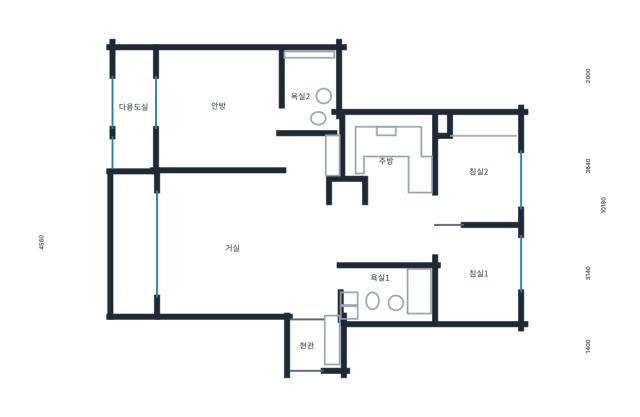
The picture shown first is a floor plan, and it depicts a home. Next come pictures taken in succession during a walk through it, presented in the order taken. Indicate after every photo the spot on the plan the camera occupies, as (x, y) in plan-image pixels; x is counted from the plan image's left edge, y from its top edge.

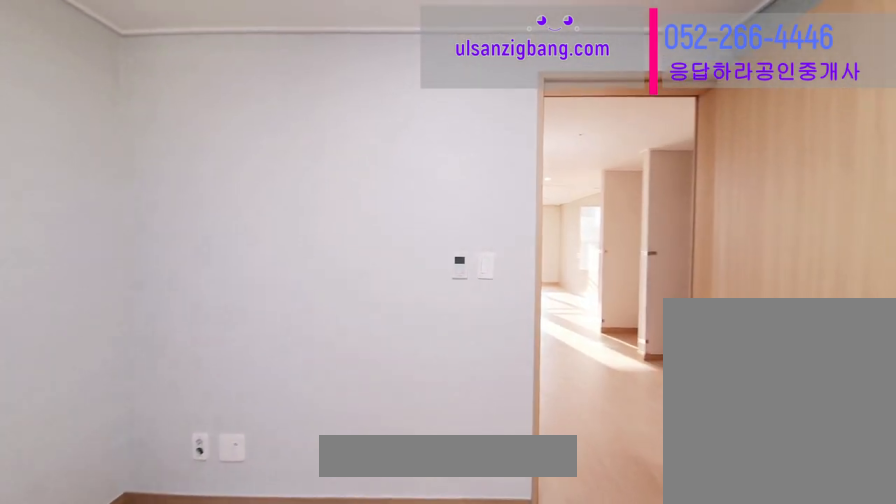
(483, 272)
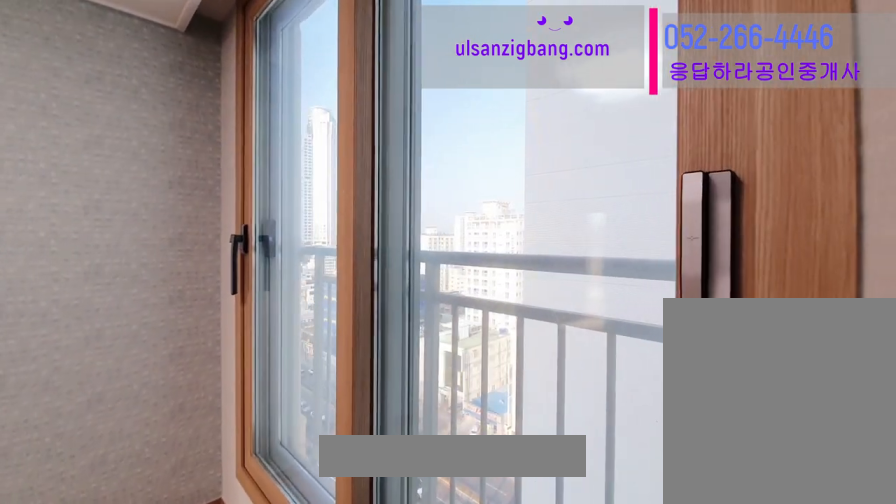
(483, 271)
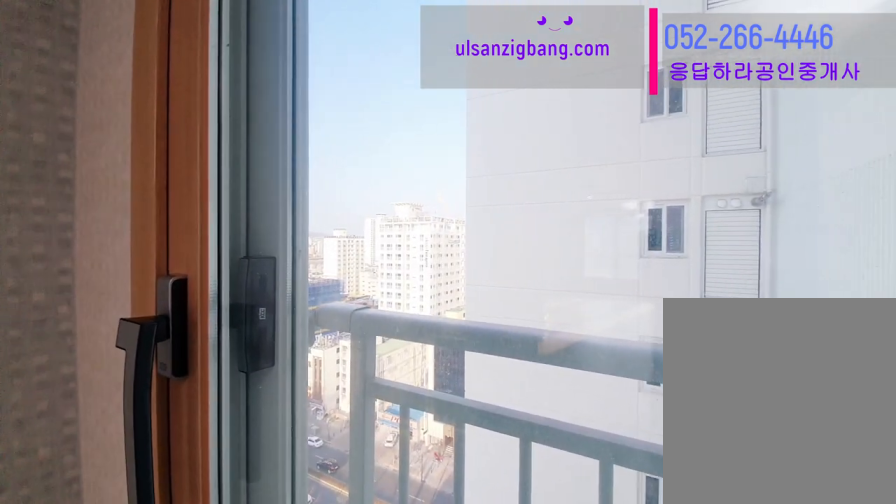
(483, 271)
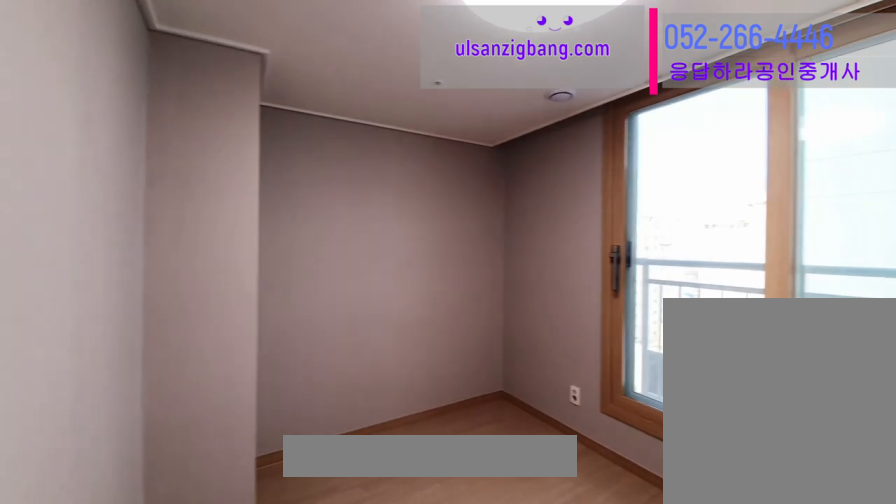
(489, 177)
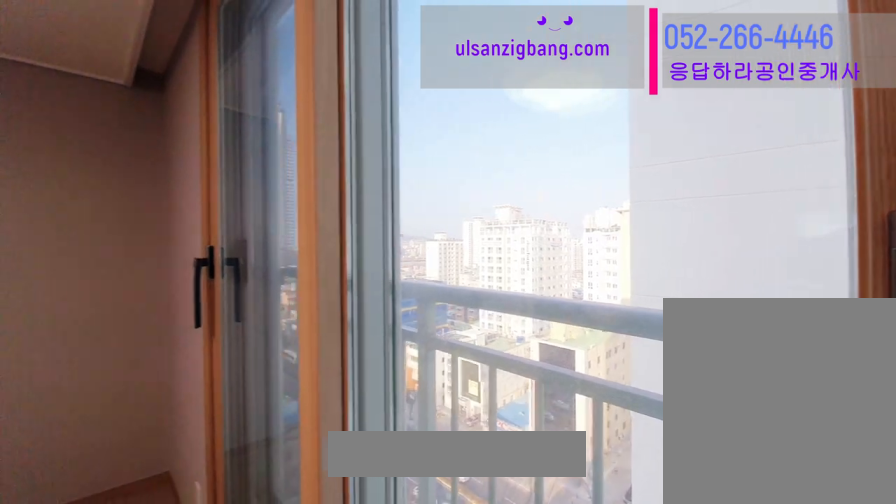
(490, 179)
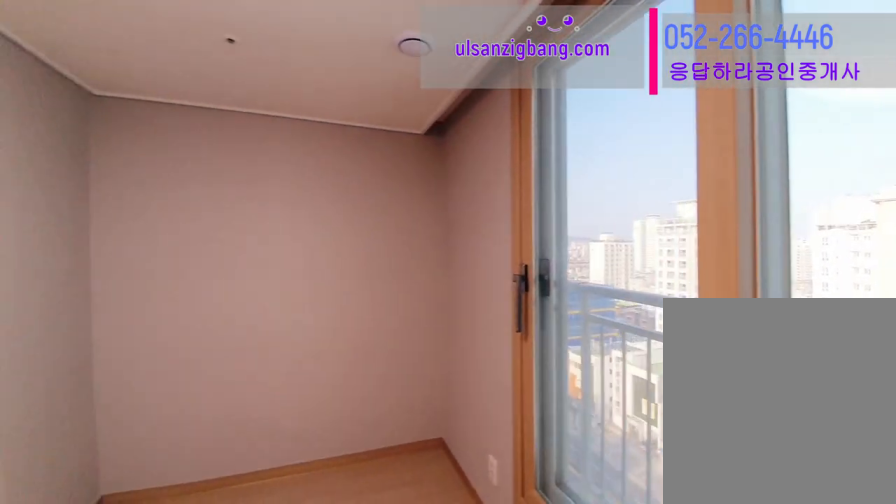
(490, 179)
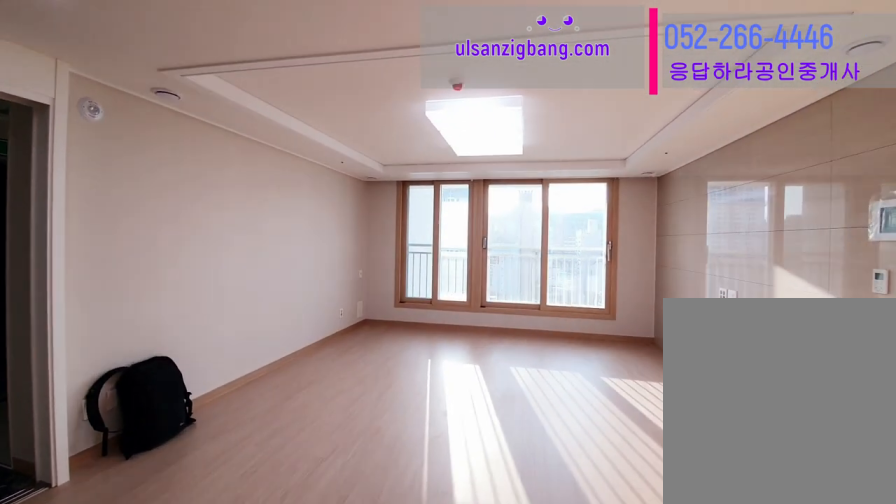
(340, 221)
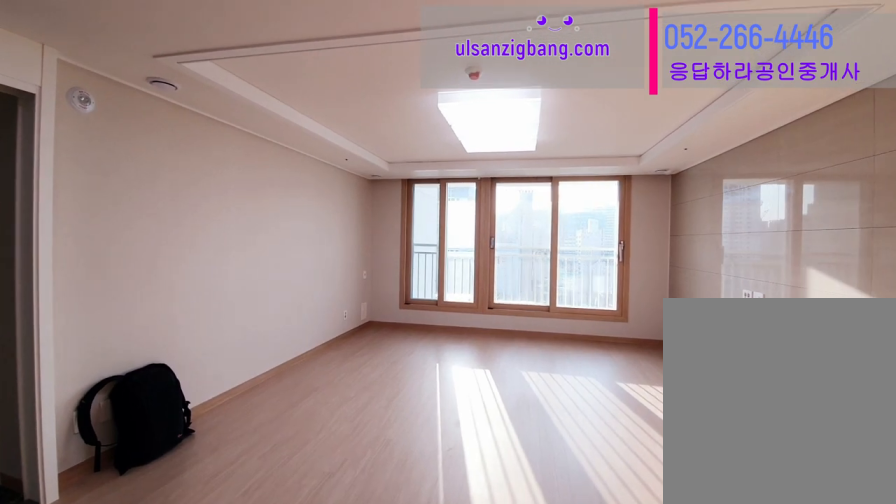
(340, 223)
